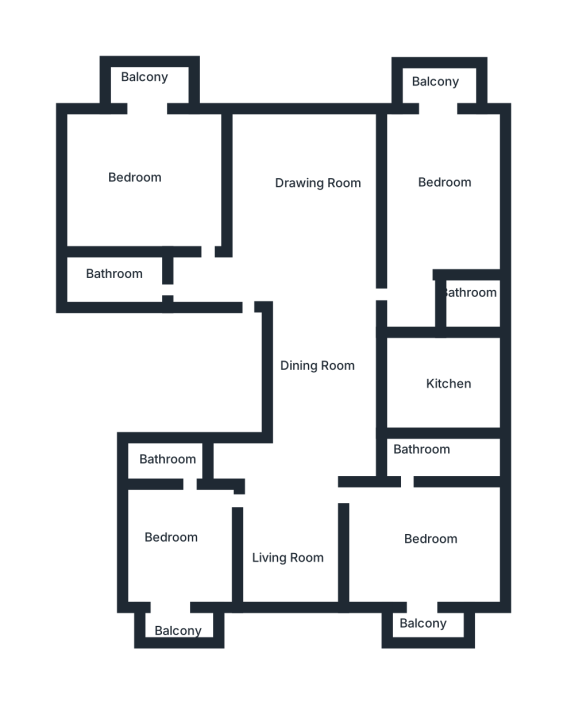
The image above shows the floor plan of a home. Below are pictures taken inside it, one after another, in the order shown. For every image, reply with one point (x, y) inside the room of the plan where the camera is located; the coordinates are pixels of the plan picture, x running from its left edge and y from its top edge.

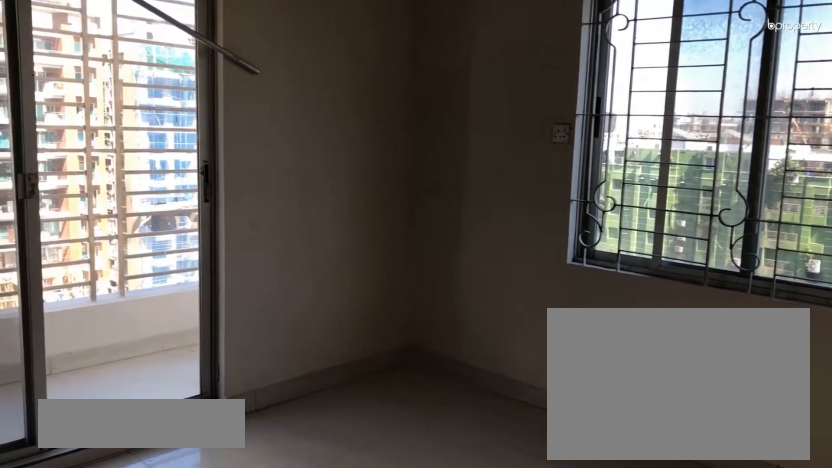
(184, 550)
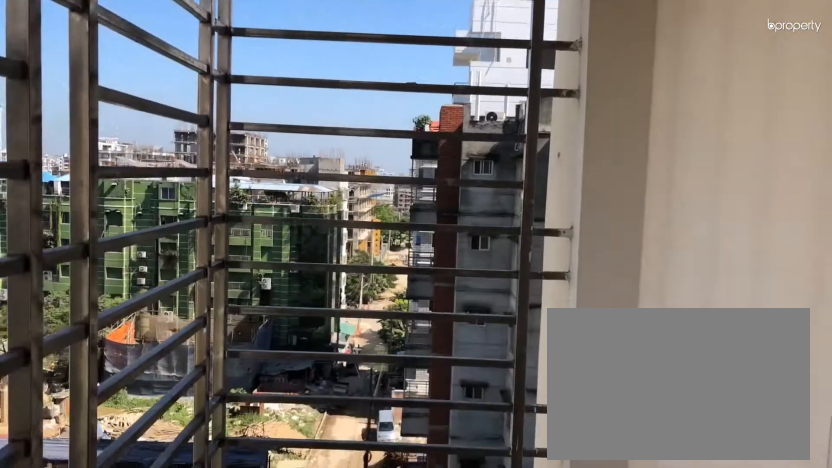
(180, 618)
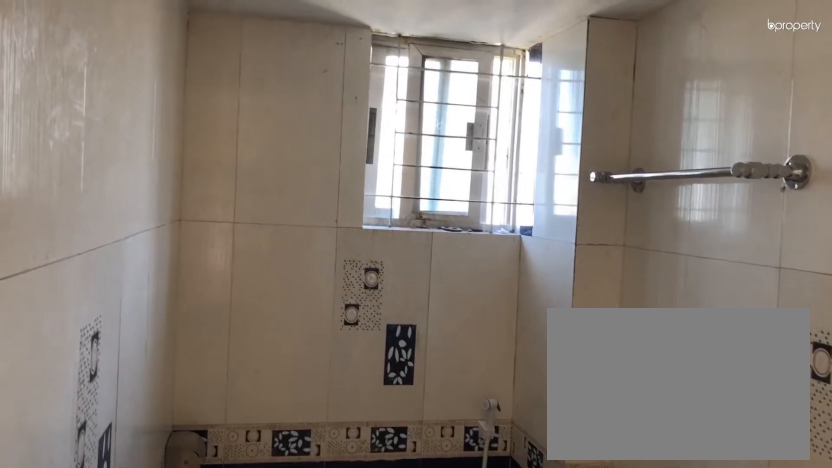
(168, 459)
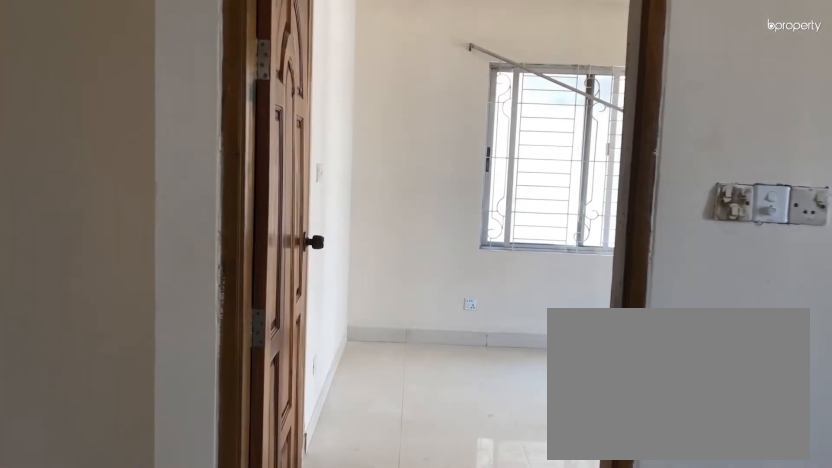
(339, 498)
